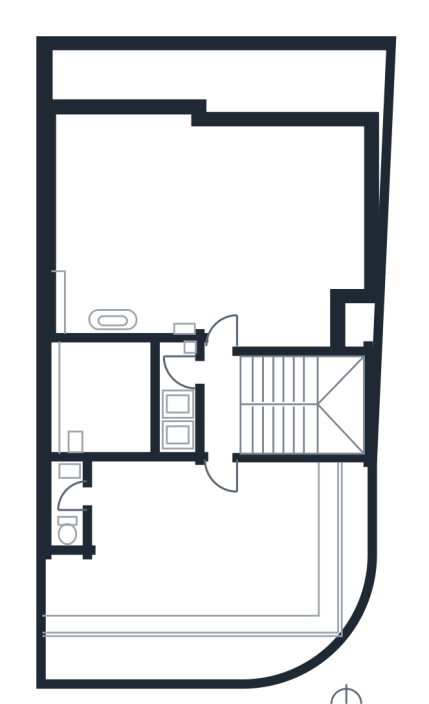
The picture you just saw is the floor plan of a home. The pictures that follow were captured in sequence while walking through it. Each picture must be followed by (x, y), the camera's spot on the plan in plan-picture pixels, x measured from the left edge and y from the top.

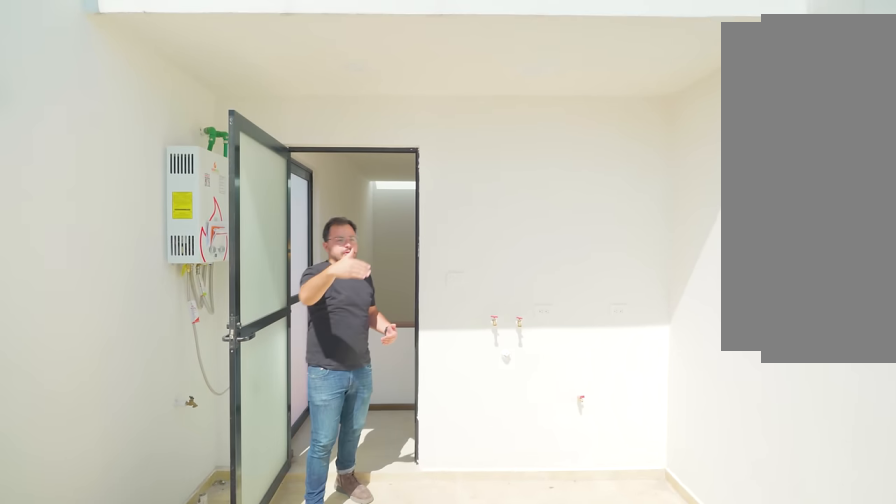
(80, 377)
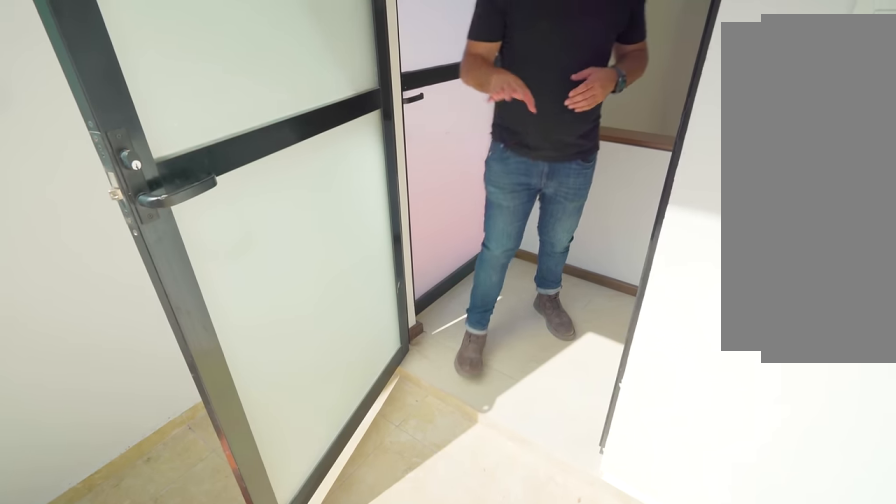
(121, 382)
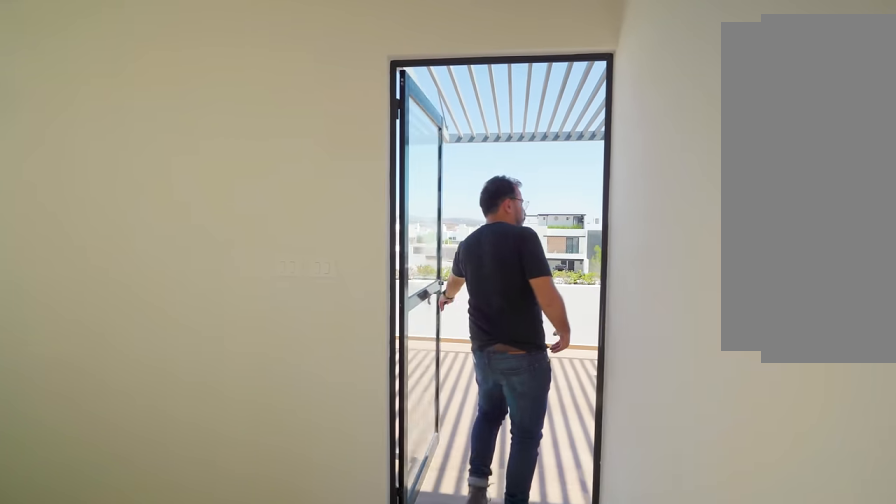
(221, 402)
